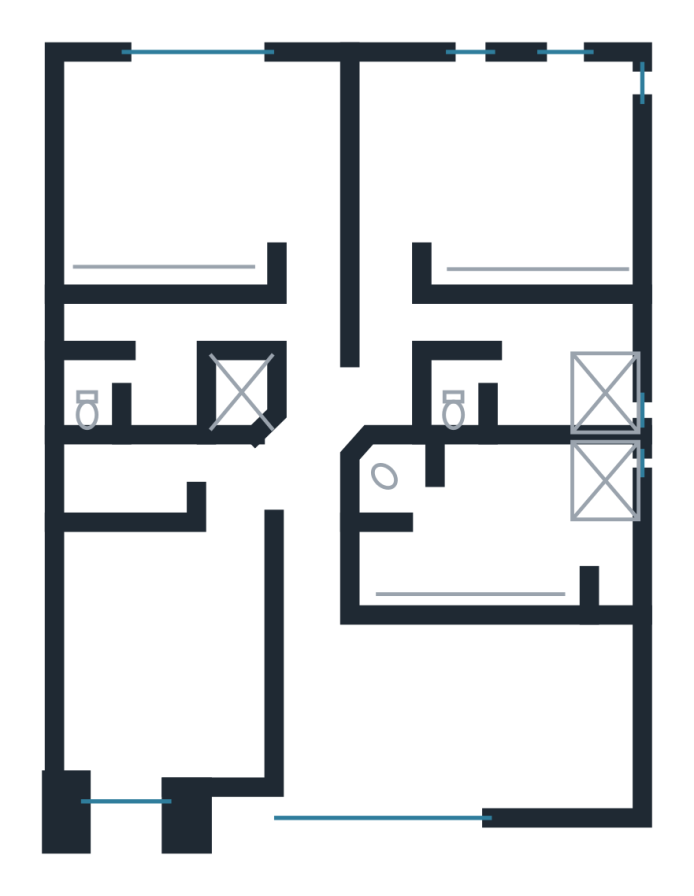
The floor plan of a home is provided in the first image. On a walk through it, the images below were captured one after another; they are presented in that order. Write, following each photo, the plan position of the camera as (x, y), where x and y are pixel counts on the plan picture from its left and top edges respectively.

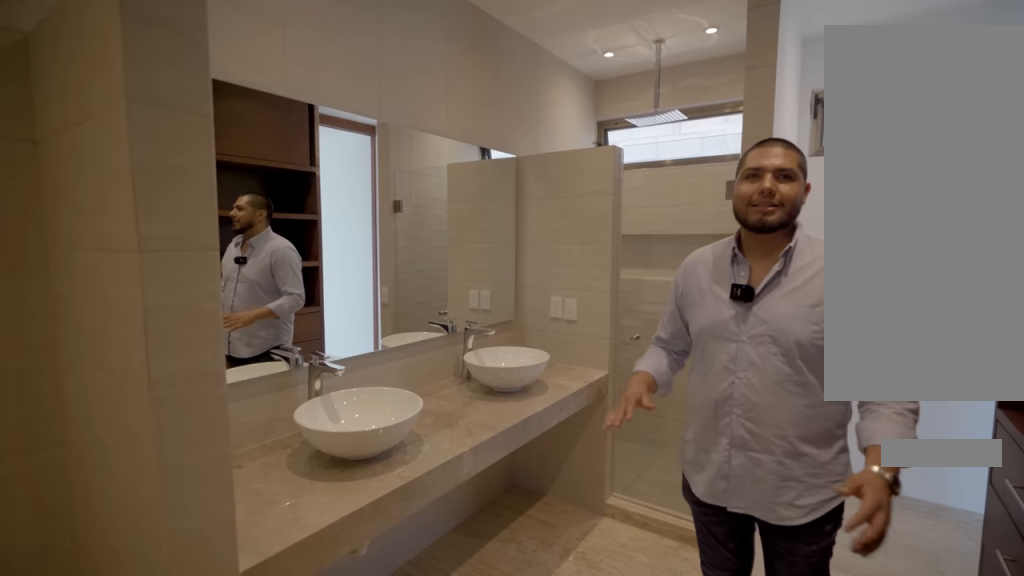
(444, 535)
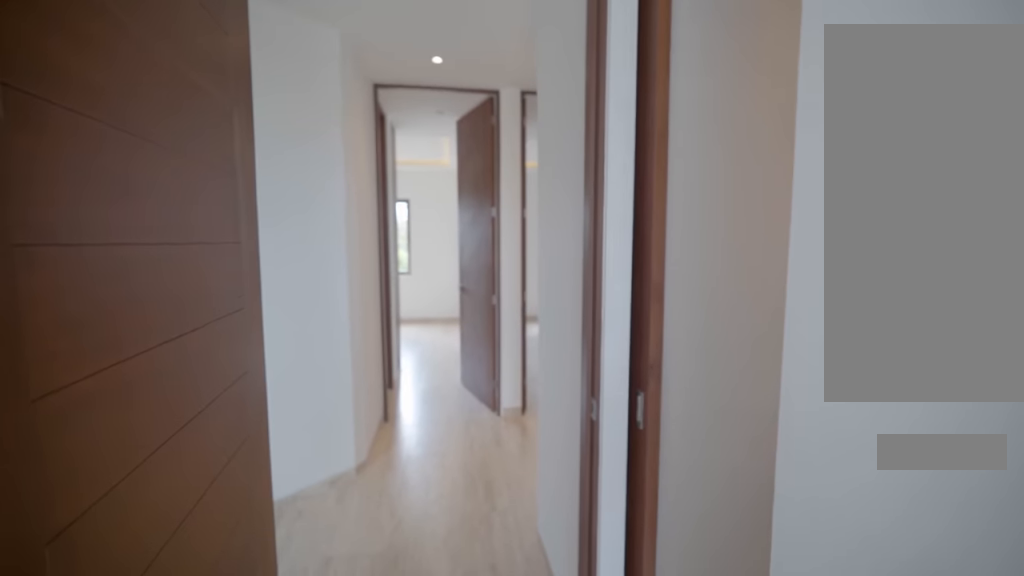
(302, 510)
